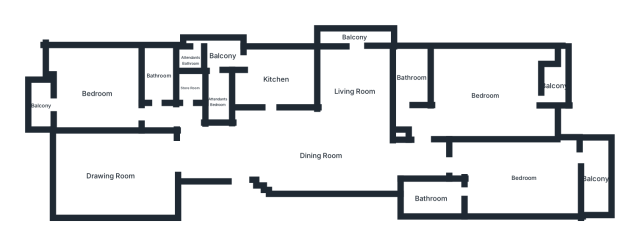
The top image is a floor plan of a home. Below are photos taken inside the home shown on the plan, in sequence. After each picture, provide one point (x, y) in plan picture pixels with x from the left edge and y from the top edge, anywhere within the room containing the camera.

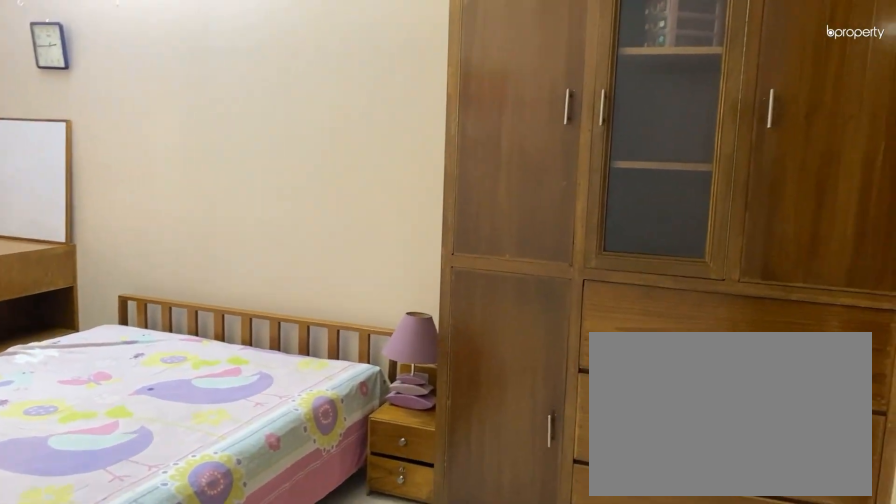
(524, 177)
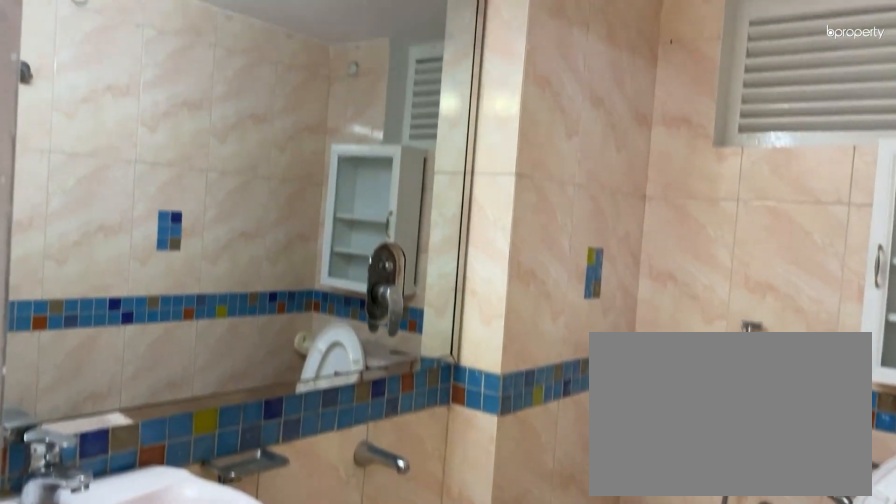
(431, 199)
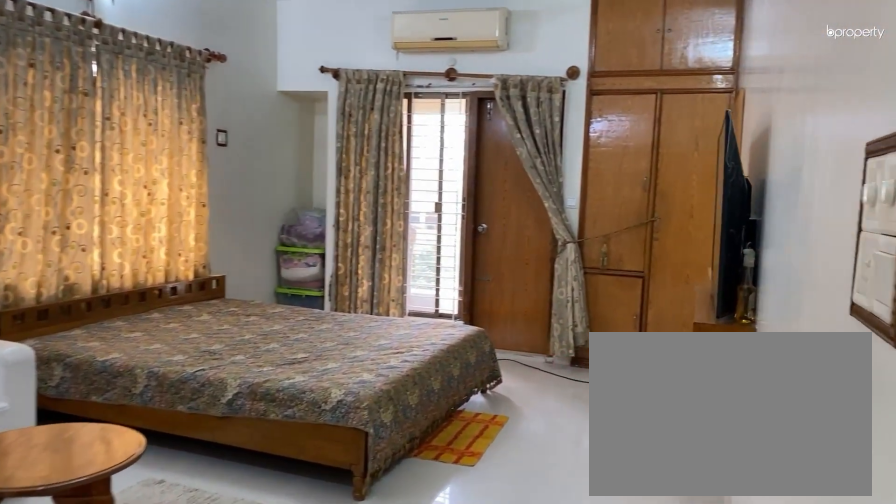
(485, 96)
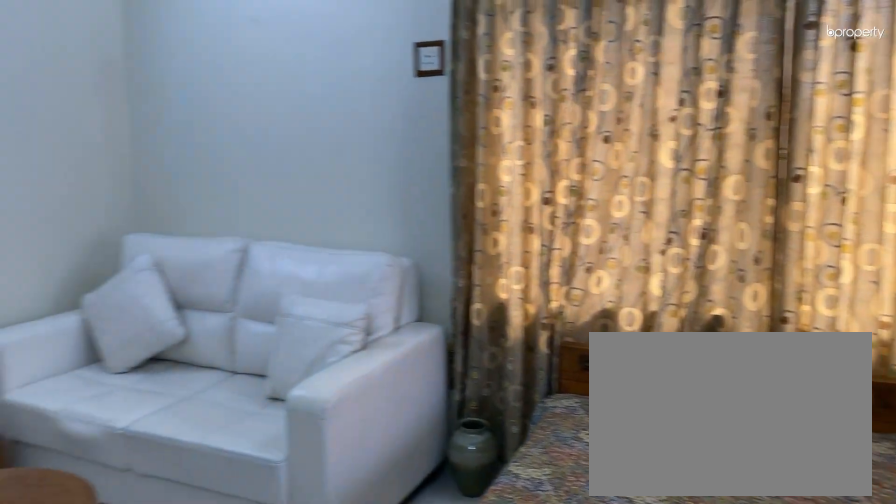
(485, 96)
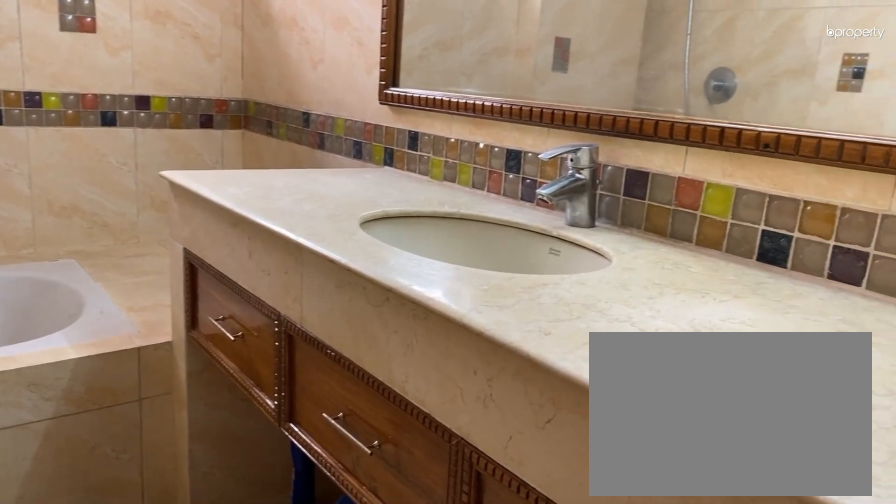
(411, 77)
